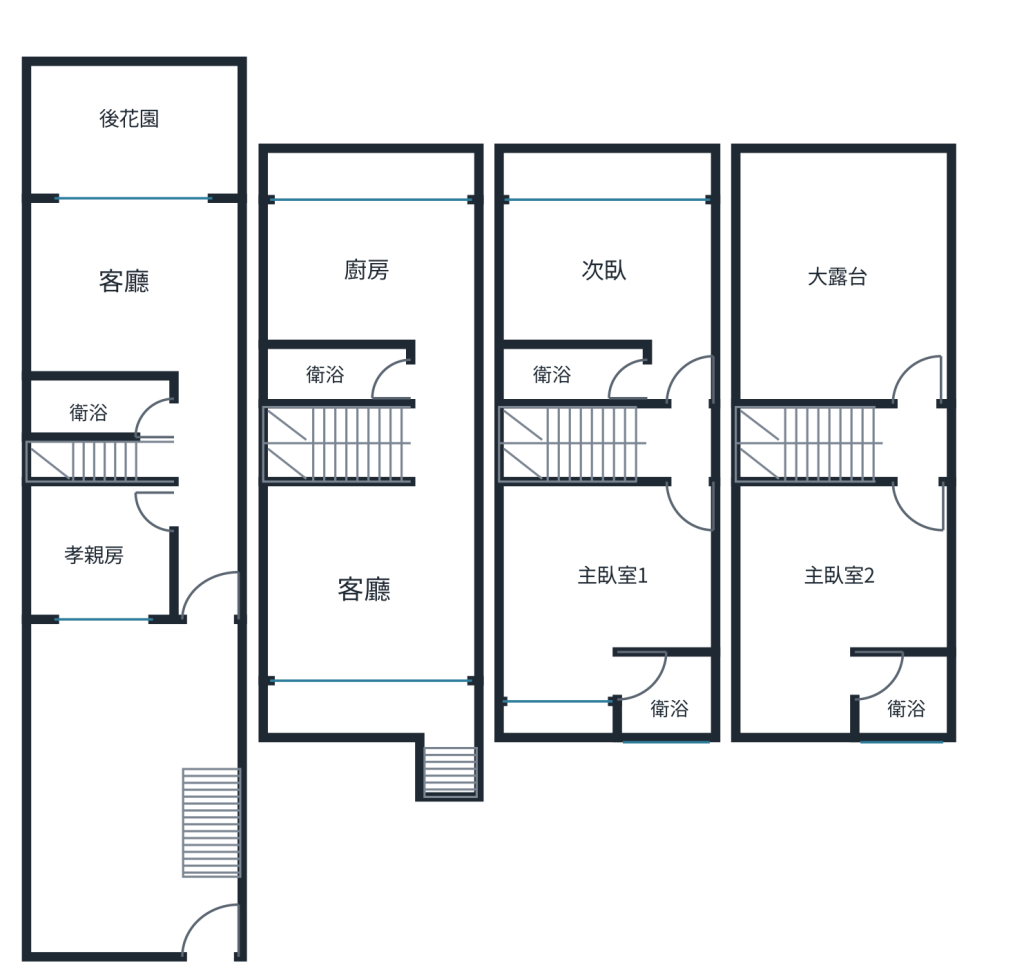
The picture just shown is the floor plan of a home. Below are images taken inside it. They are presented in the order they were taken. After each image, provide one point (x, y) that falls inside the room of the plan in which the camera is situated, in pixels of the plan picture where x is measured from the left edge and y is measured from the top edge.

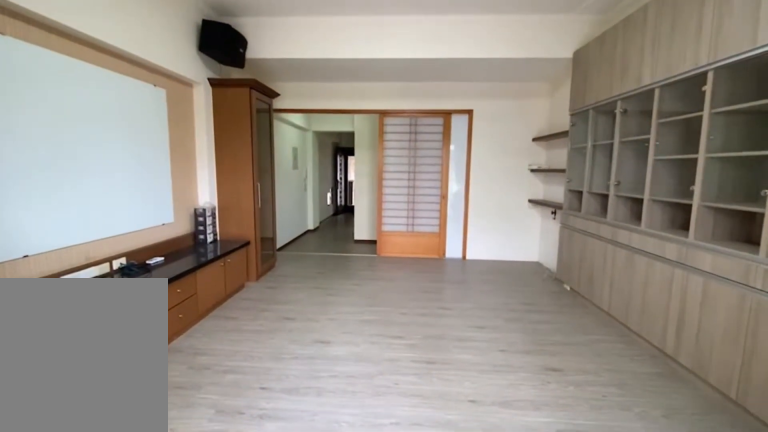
(109, 312)
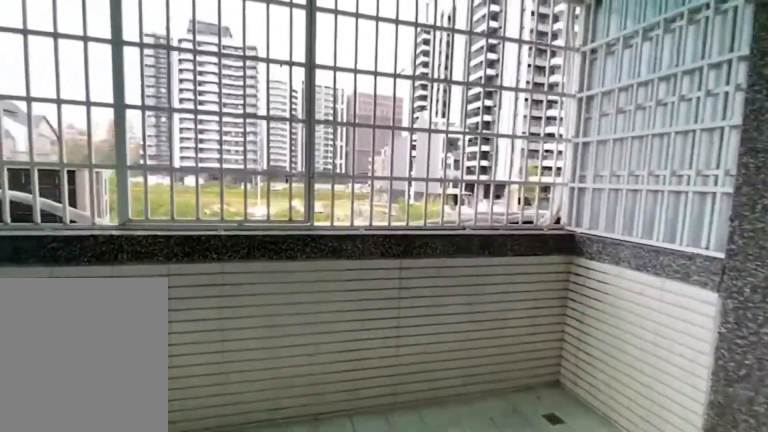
(374, 165)
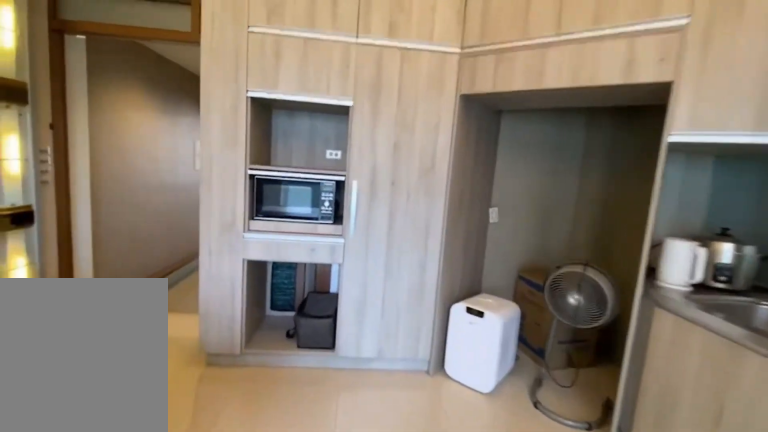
(375, 257)
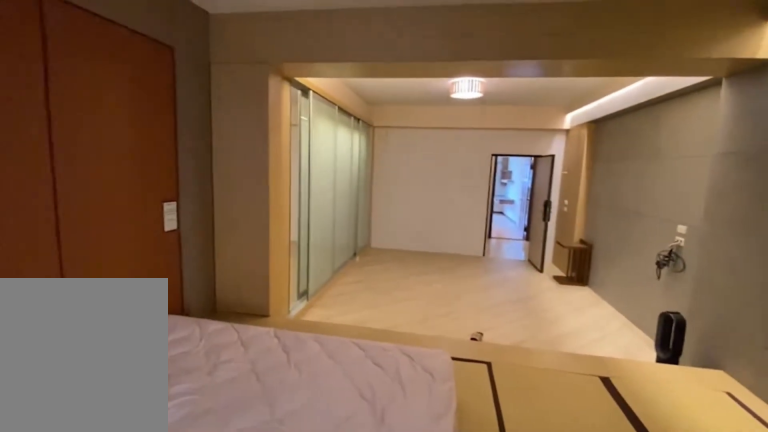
(613, 547)
